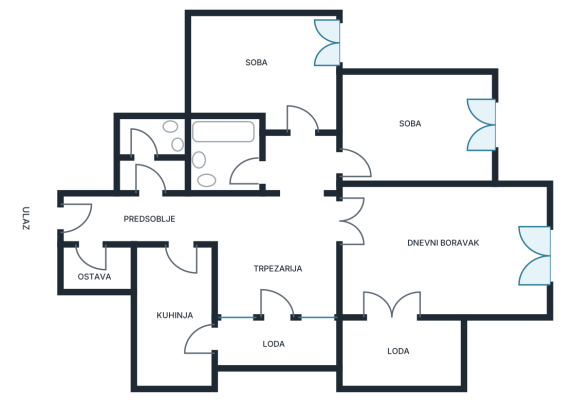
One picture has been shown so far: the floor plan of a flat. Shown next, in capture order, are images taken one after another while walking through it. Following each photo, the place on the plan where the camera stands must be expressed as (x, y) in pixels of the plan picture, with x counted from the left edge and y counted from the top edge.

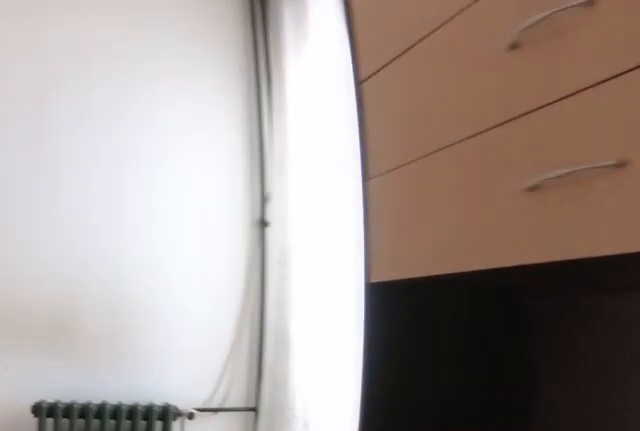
(303, 127)
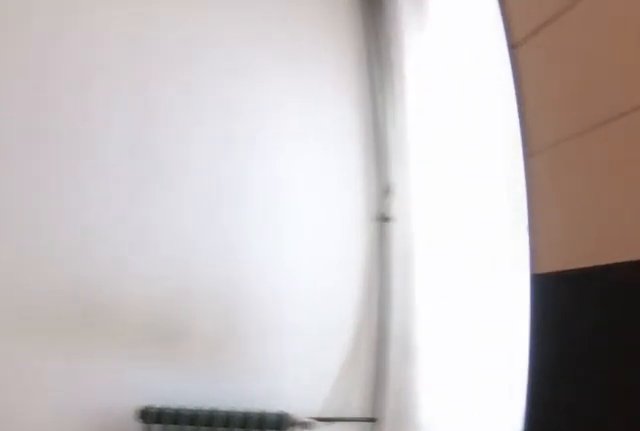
(304, 124)
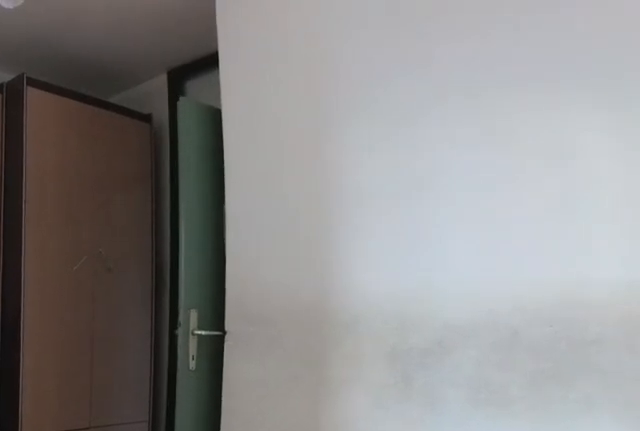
(204, 36)
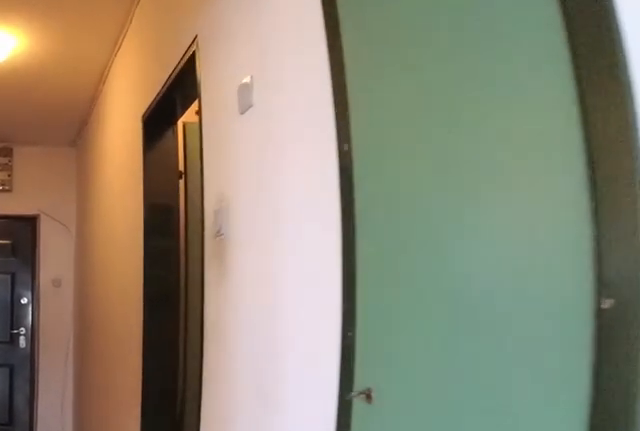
(266, 224)
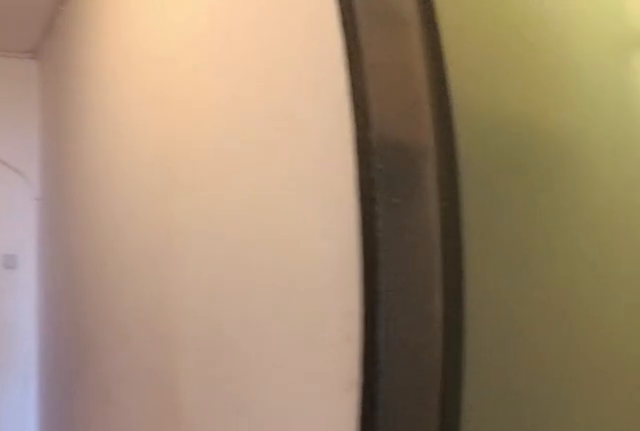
(169, 224)
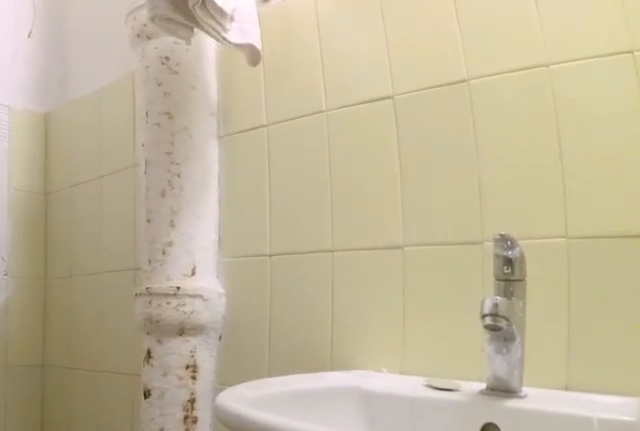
(150, 172)
